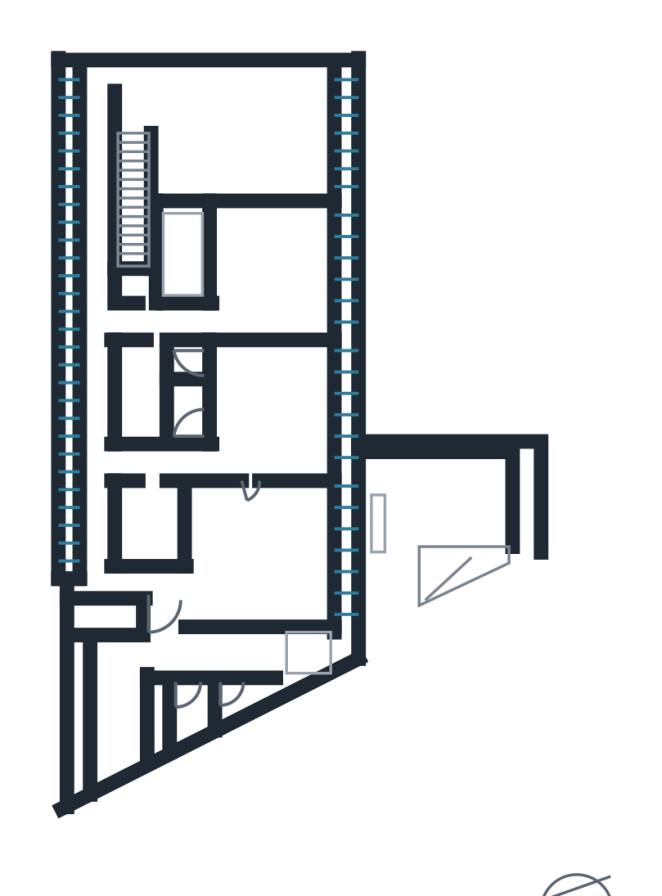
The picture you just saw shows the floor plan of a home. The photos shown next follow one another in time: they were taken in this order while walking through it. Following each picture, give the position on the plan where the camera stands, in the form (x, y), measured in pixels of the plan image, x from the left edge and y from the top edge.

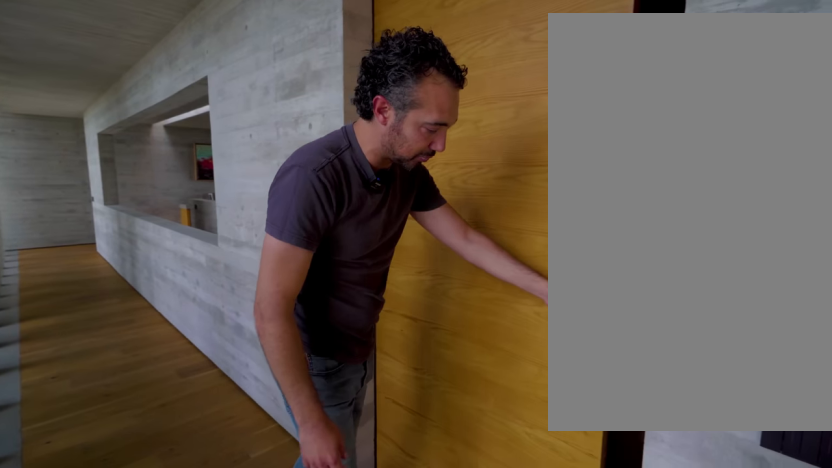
(89, 312)
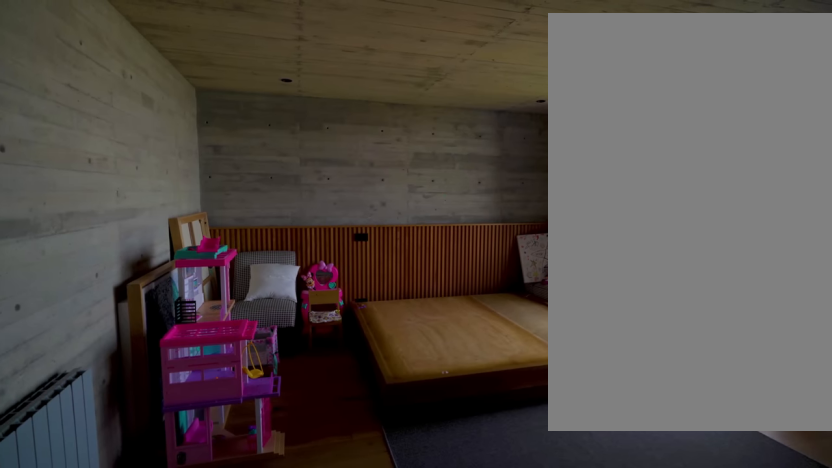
(233, 316)
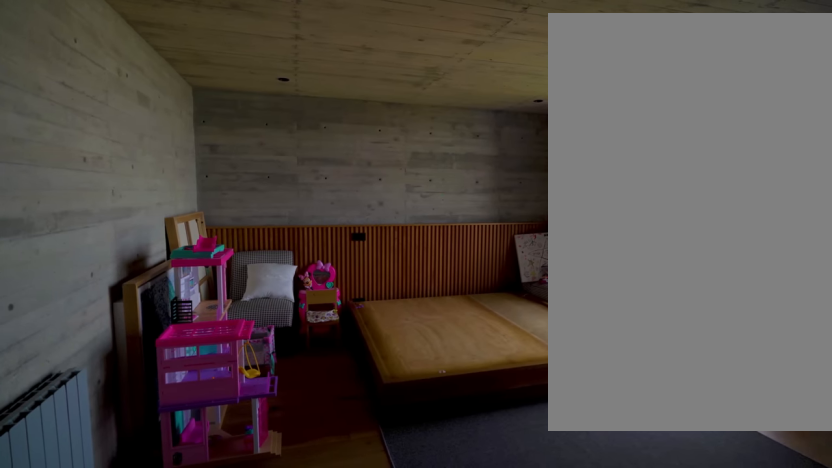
(233, 315)
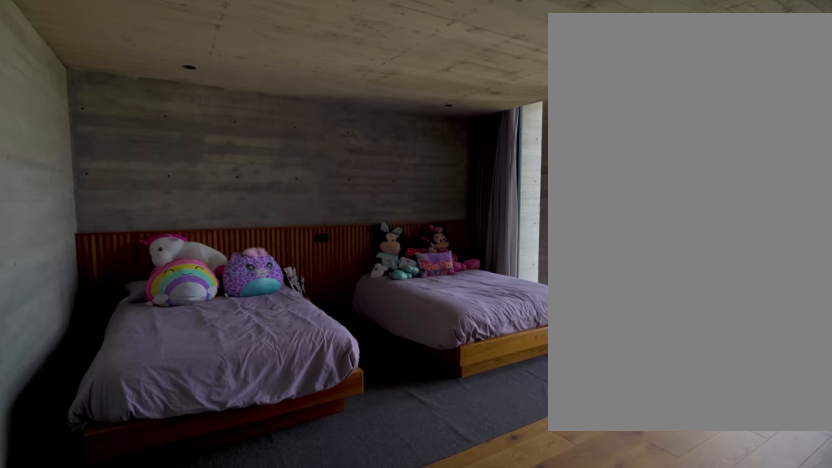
(230, 462)
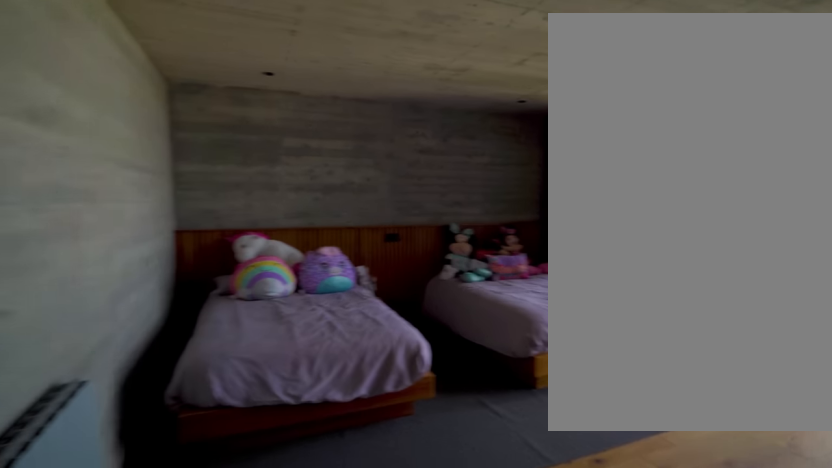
(230, 462)
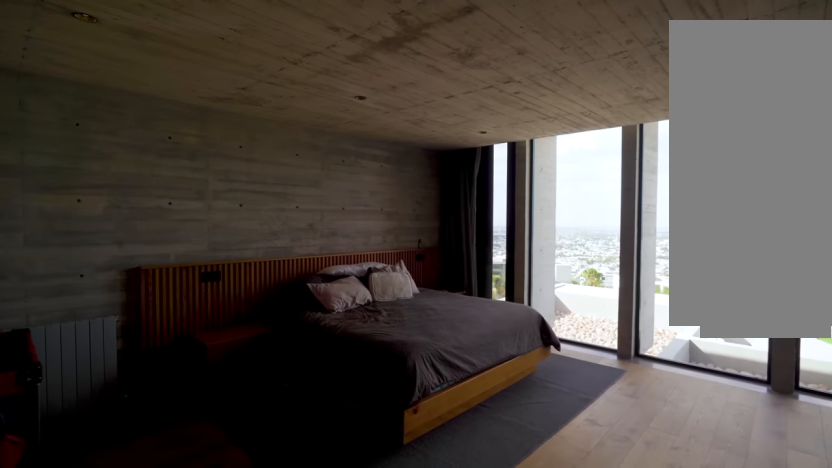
(194, 585)
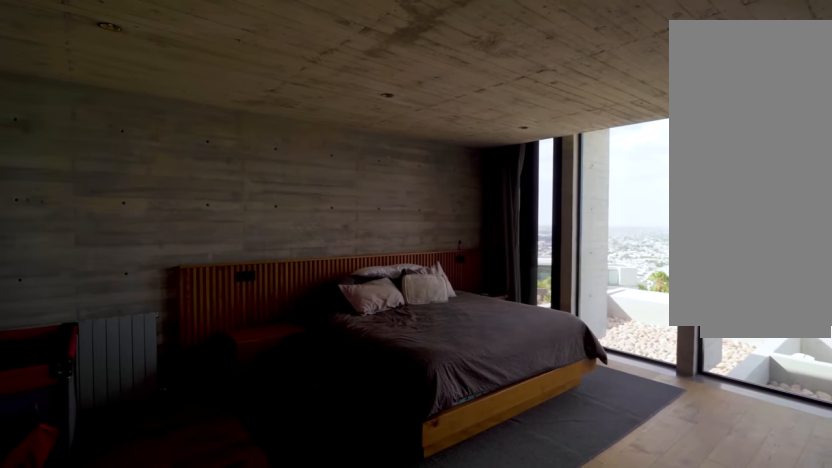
(194, 585)
